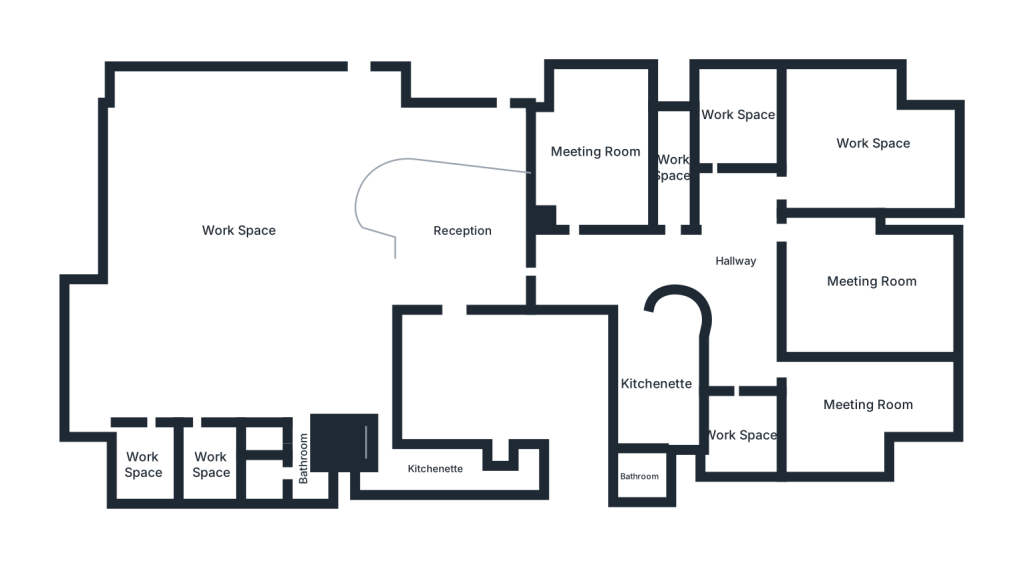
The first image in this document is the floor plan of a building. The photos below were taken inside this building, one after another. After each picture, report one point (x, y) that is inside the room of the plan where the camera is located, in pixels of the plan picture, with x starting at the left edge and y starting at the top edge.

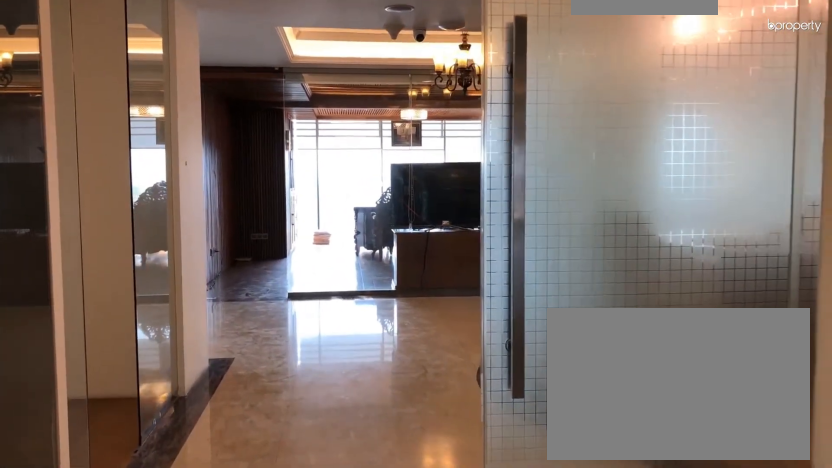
(575, 266)
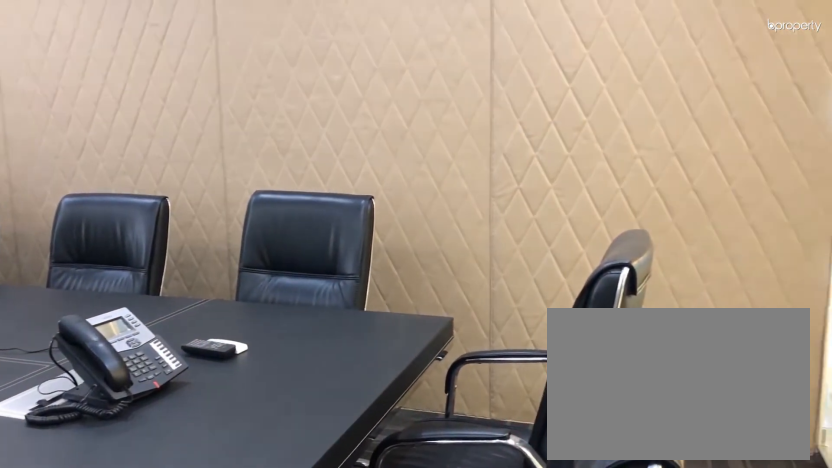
(598, 151)
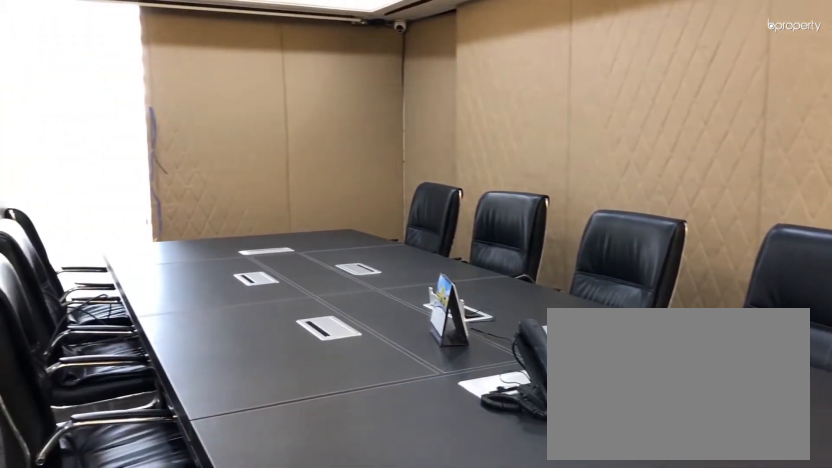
(598, 151)
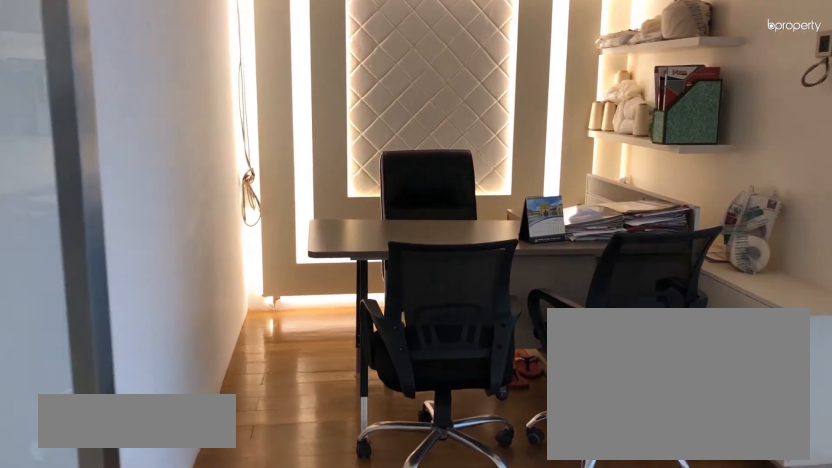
(674, 170)
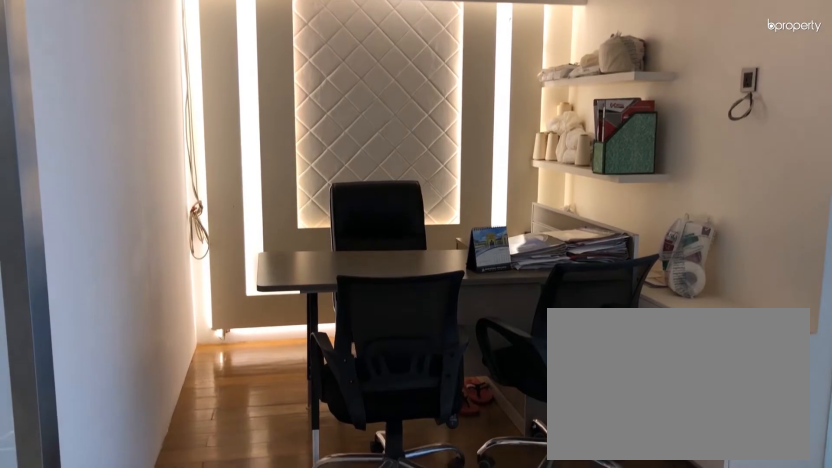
(674, 169)
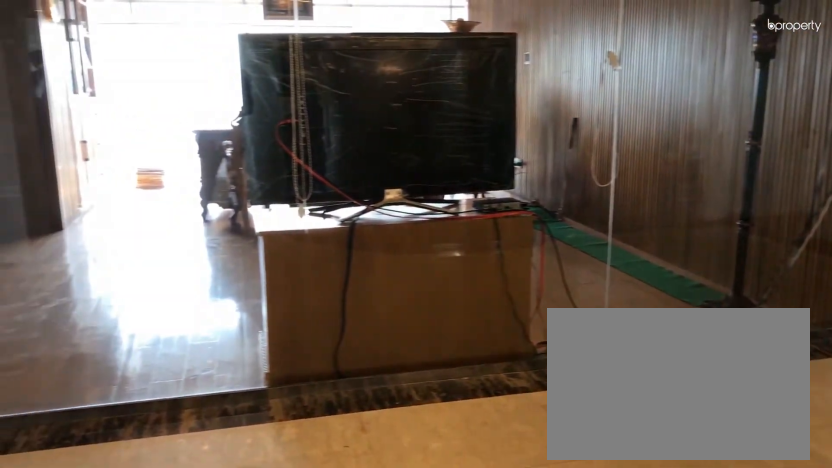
(735, 261)
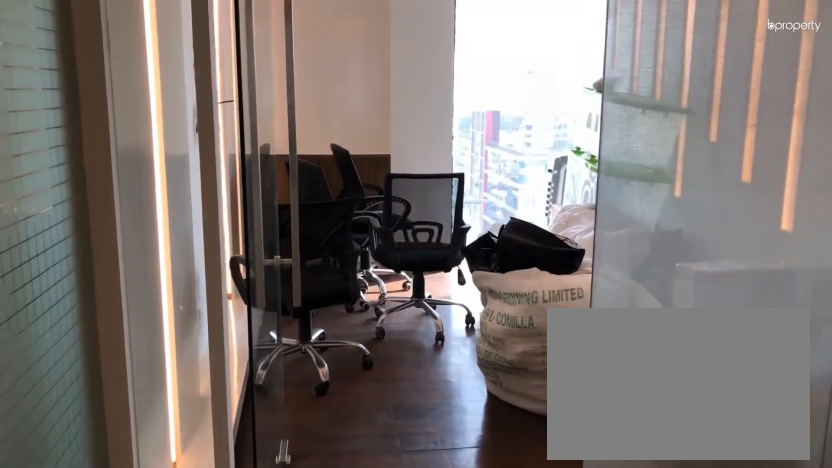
(739, 115)
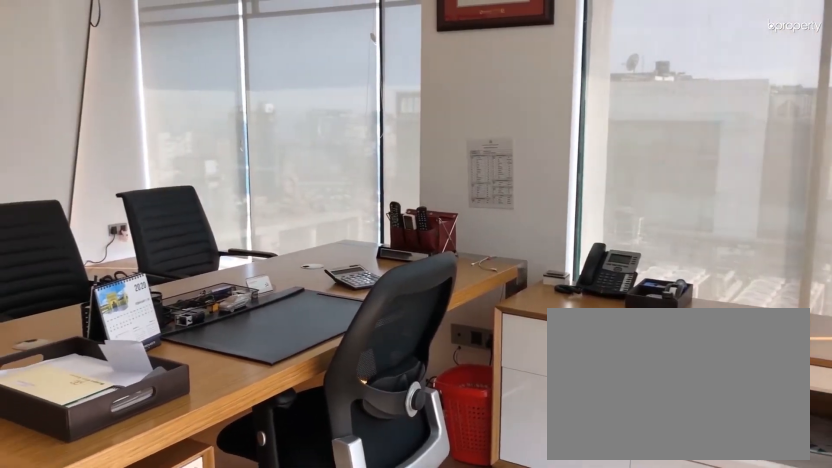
(873, 144)
